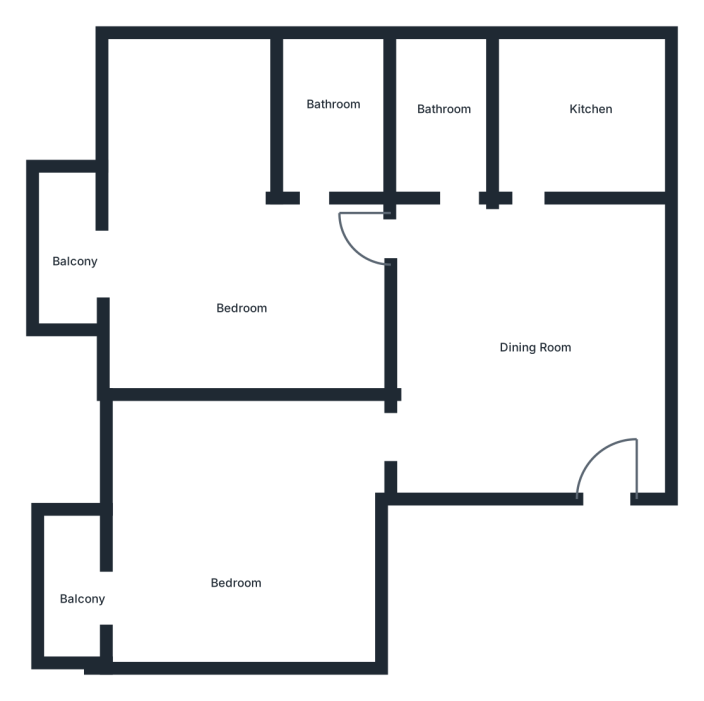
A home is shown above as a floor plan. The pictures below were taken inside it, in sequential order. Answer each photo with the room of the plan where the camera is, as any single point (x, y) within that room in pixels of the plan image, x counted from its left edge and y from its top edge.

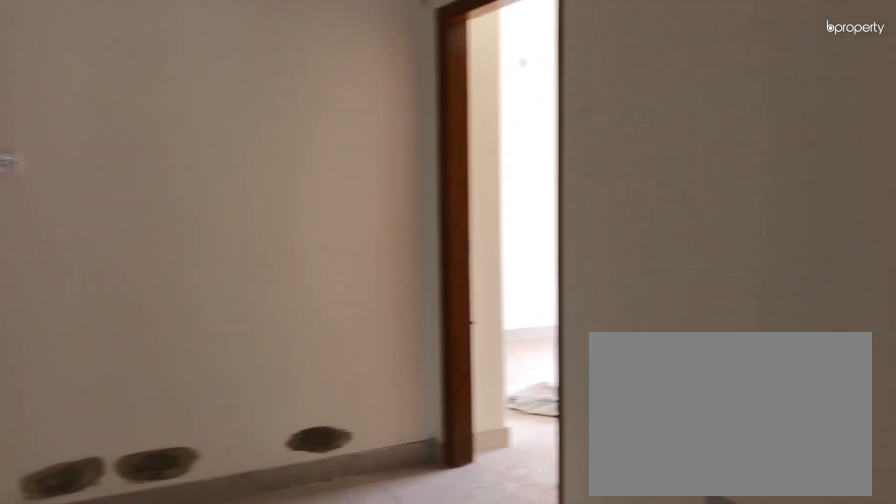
(516, 306)
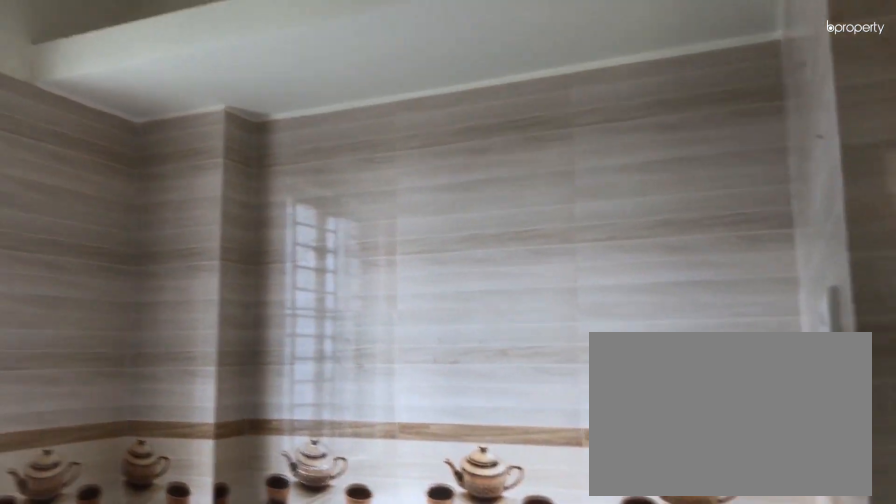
(561, 131)
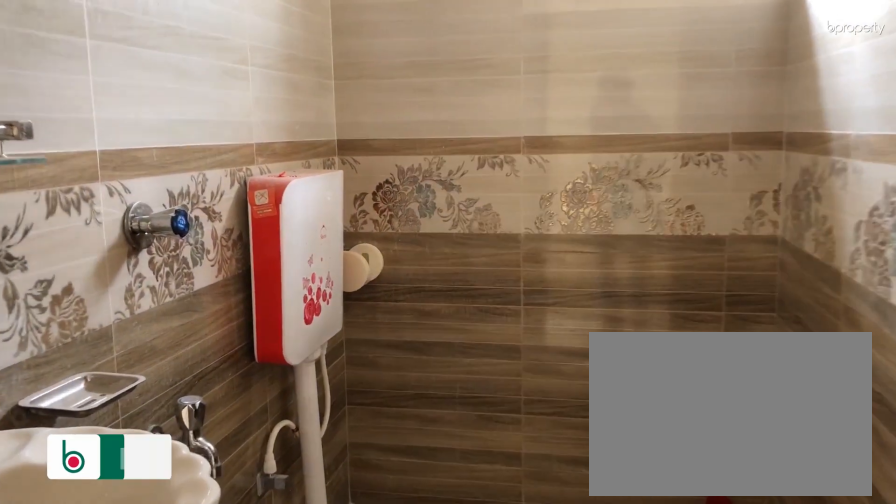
(441, 131)
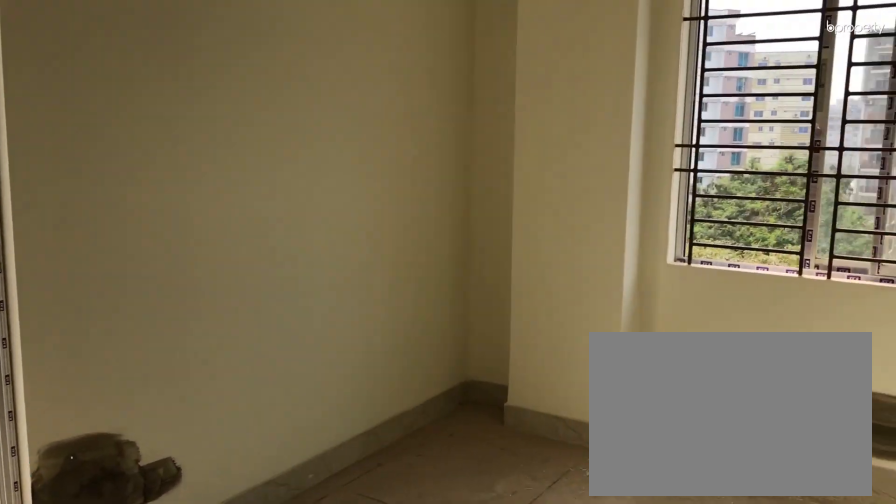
(236, 249)
